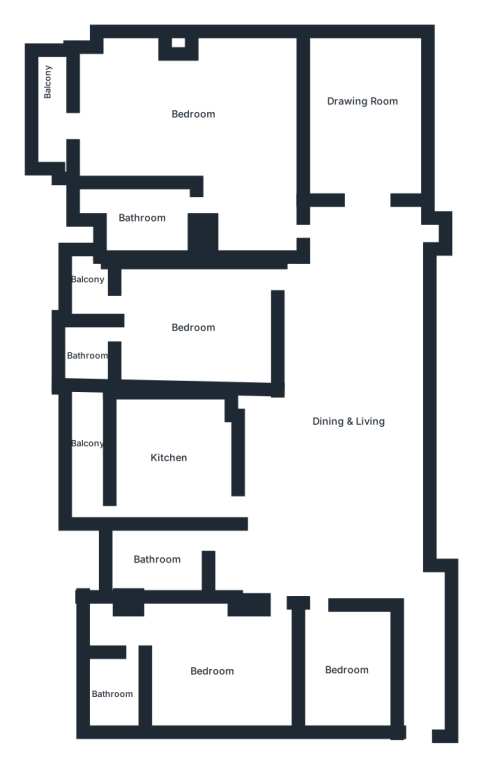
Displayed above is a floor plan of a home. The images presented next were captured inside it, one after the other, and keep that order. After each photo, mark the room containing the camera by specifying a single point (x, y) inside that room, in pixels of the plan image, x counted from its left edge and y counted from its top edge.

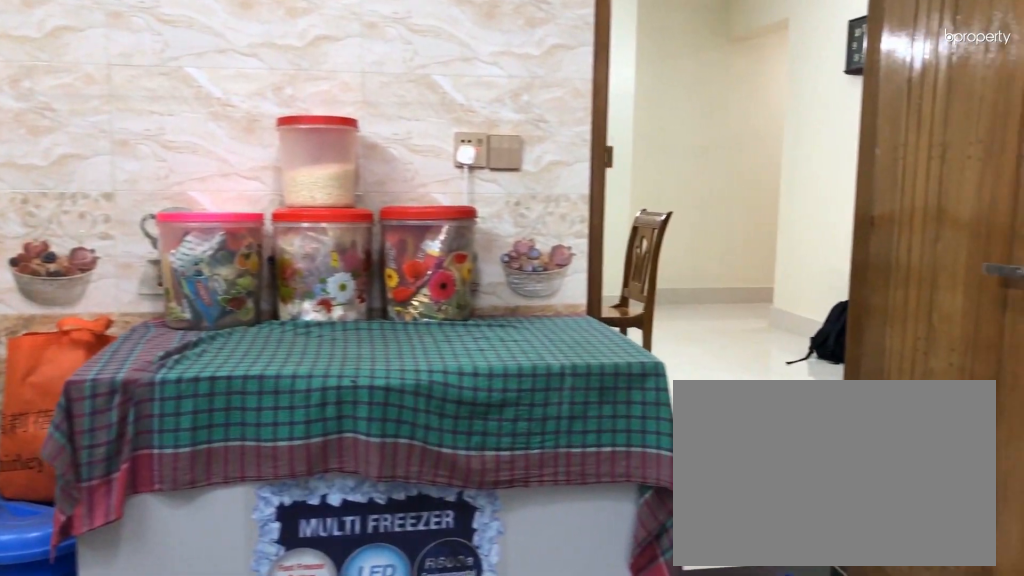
(169, 458)
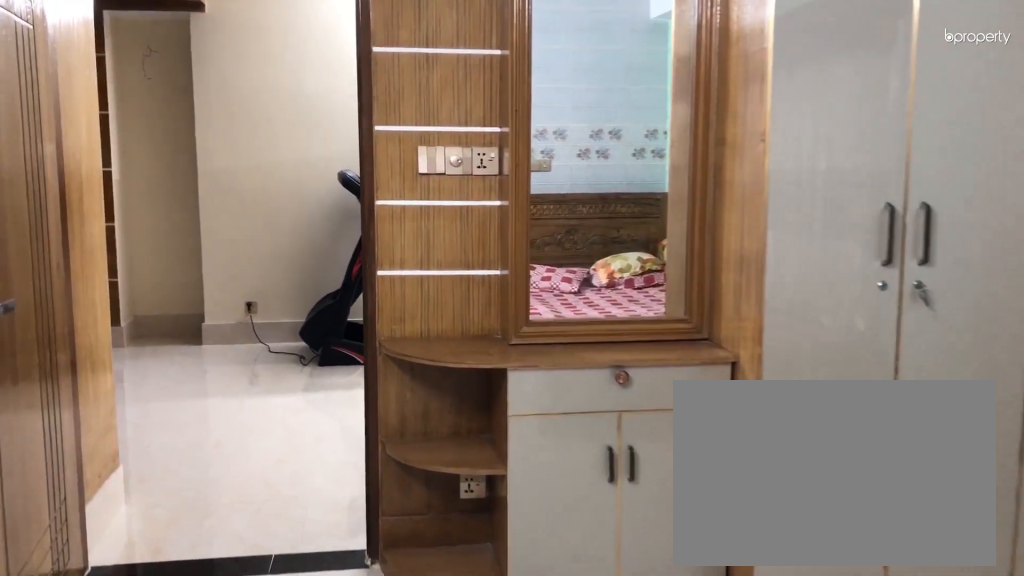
(195, 324)
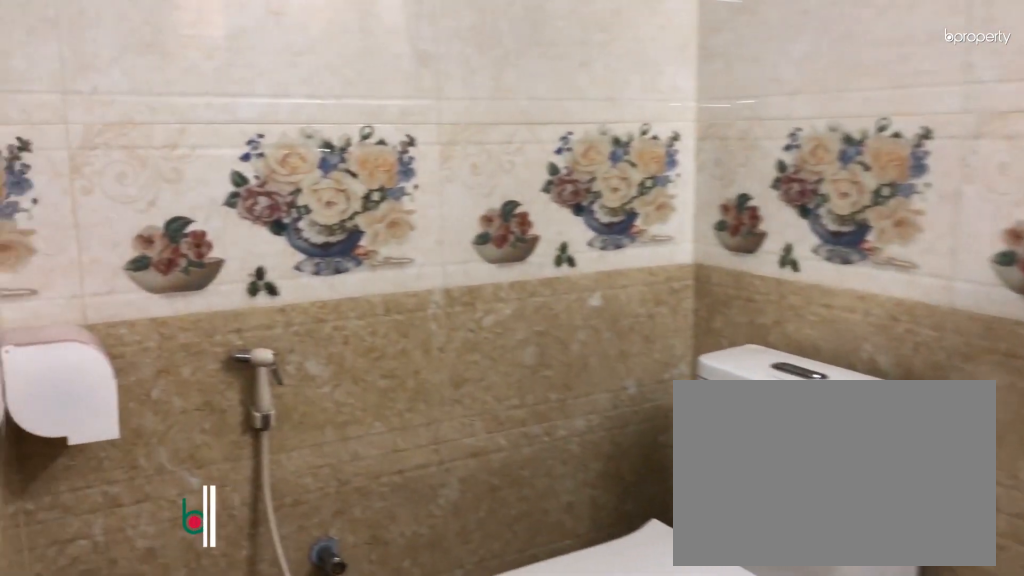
(87, 356)
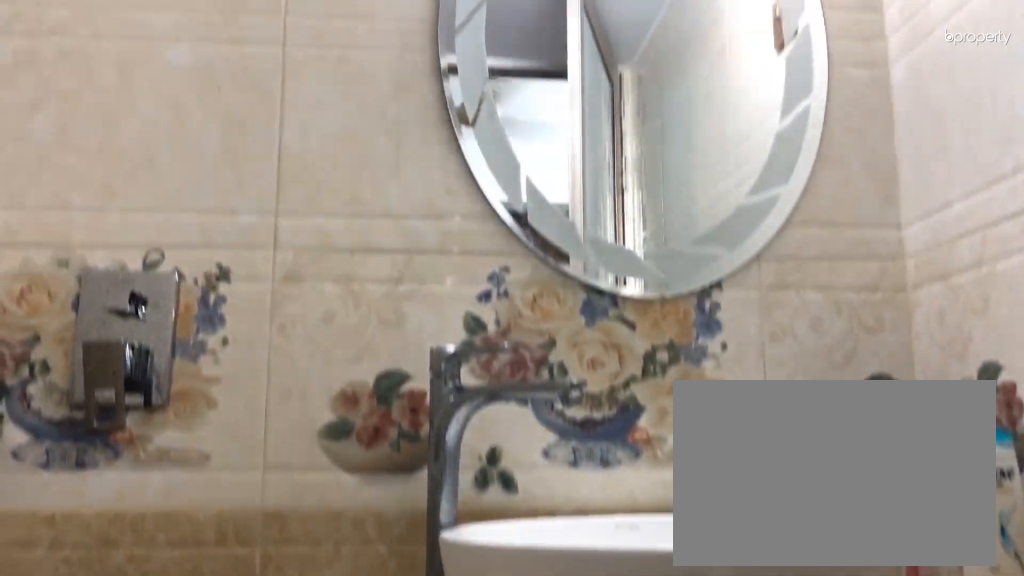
(87, 356)
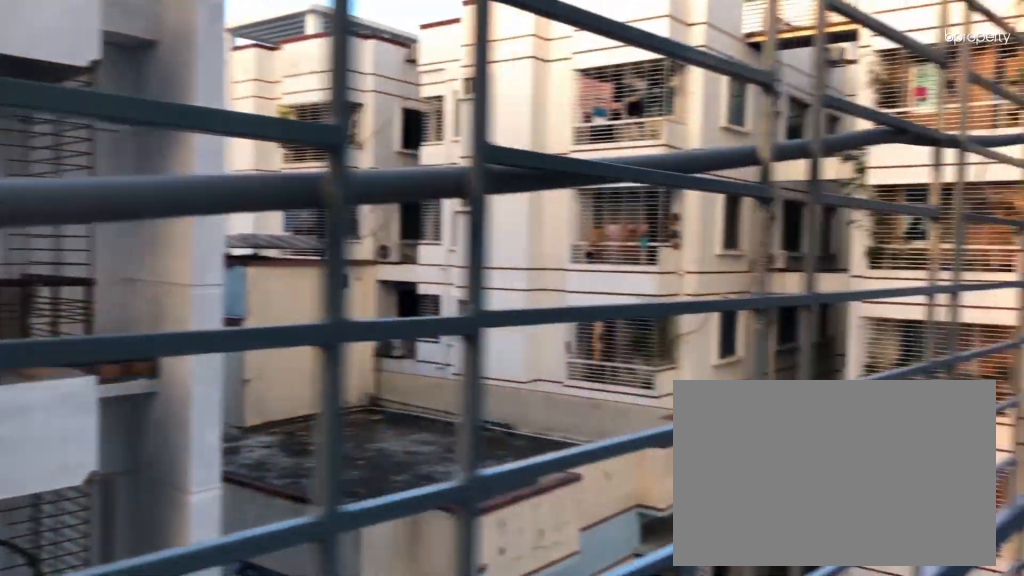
(55, 125)
